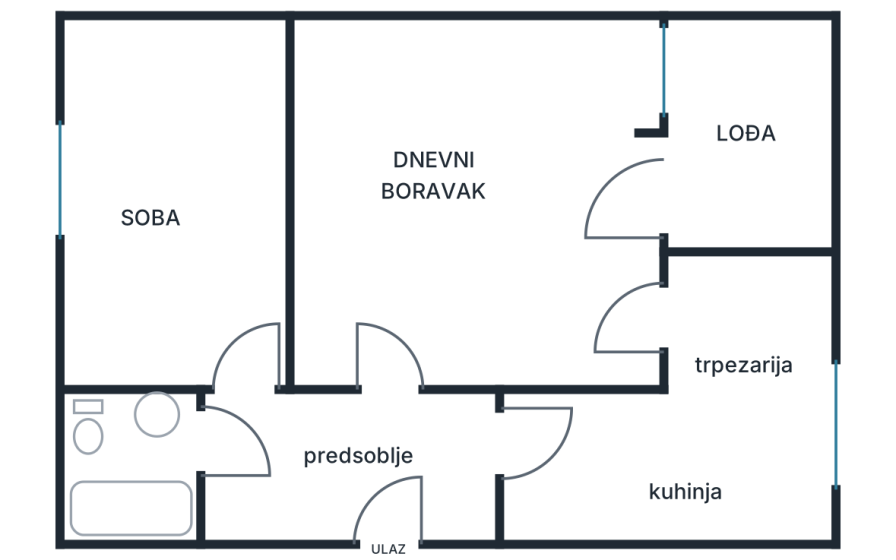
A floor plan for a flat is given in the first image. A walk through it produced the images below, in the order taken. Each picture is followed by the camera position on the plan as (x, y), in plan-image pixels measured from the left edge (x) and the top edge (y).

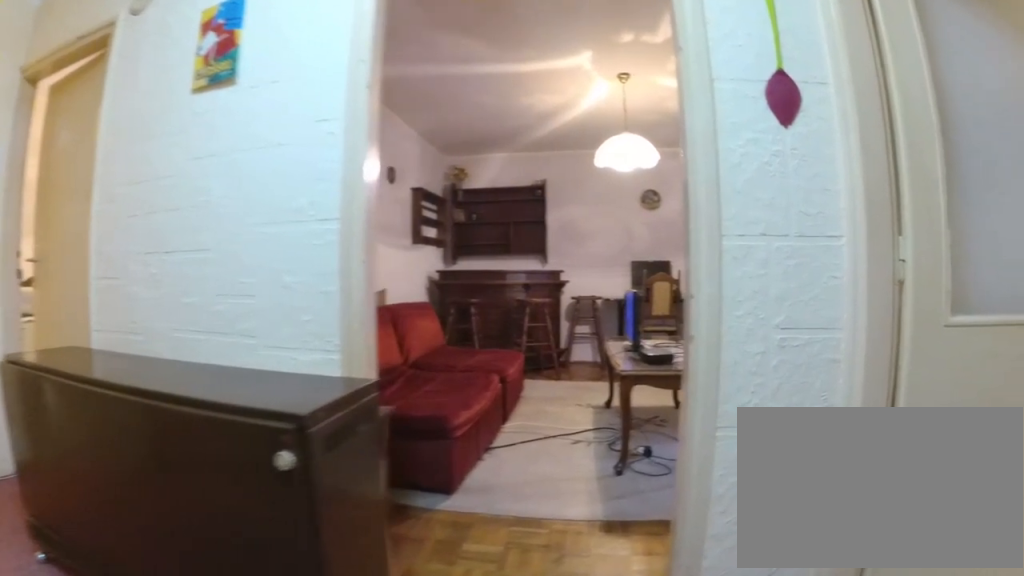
(385, 506)
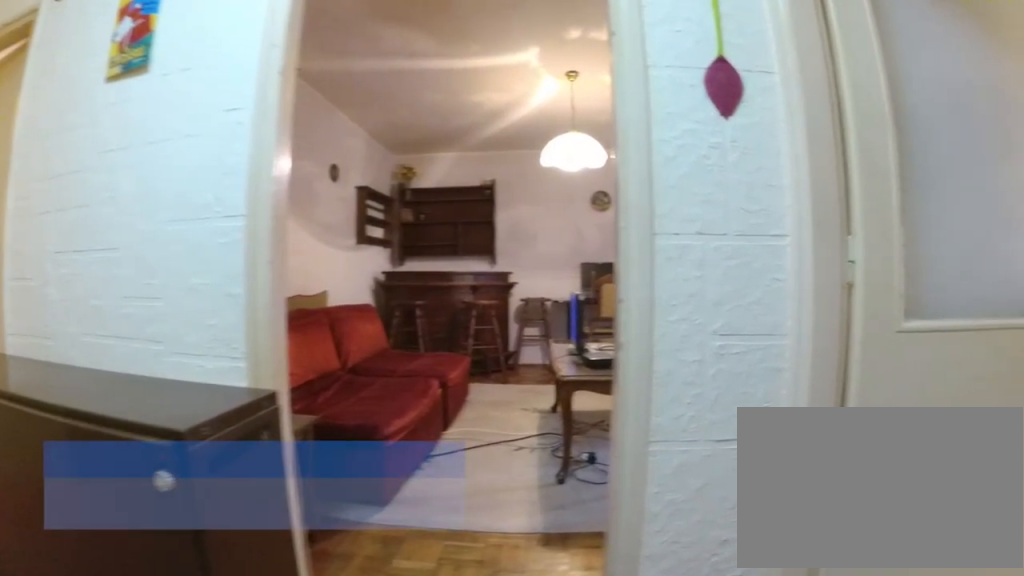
(391, 501)
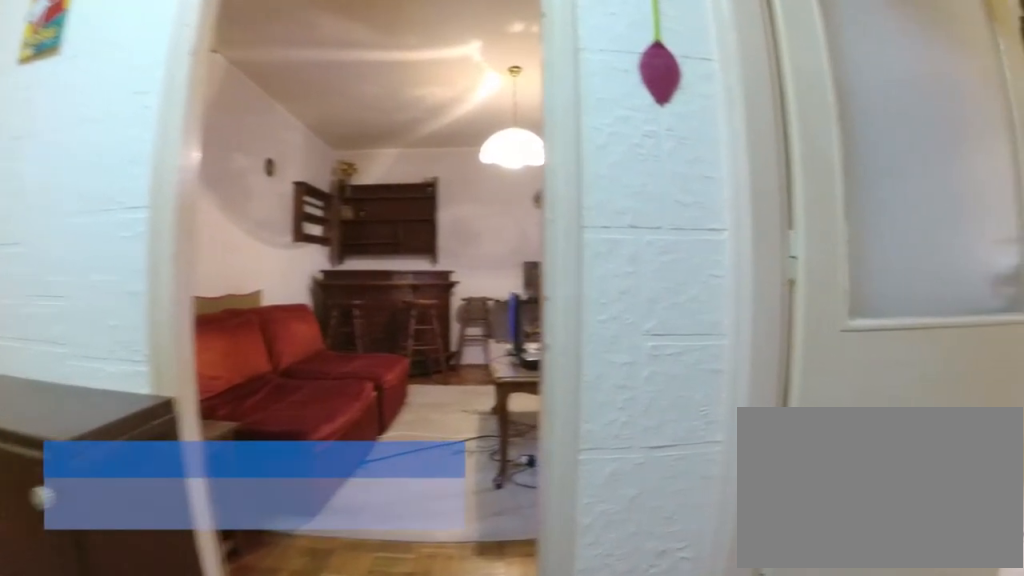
(395, 497)
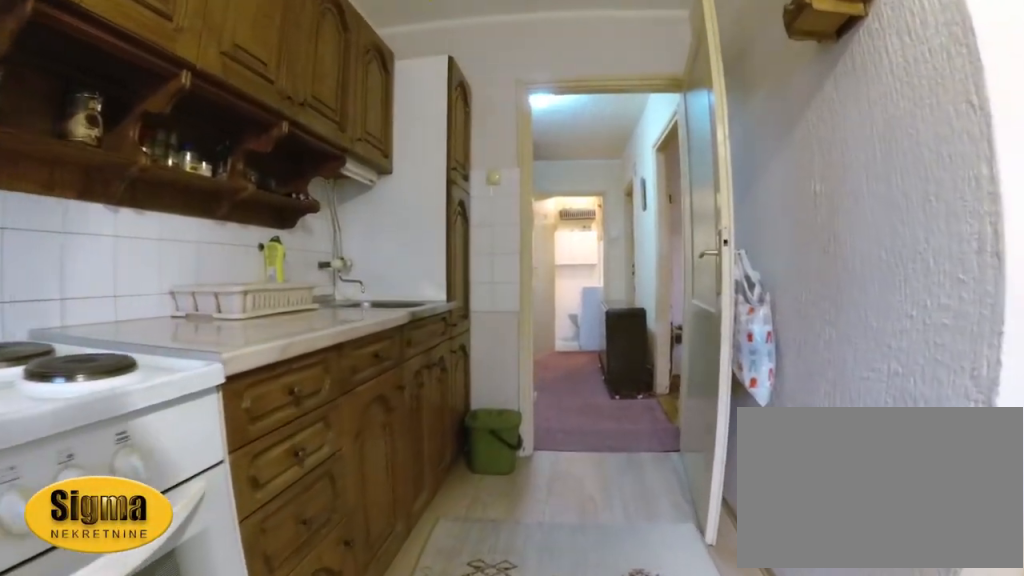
(712, 444)
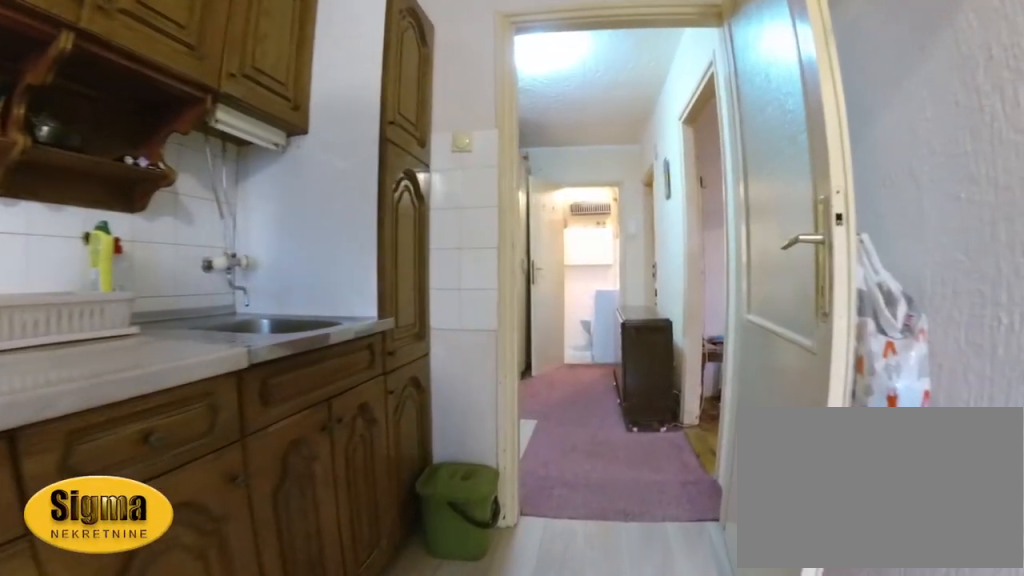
(654, 444)
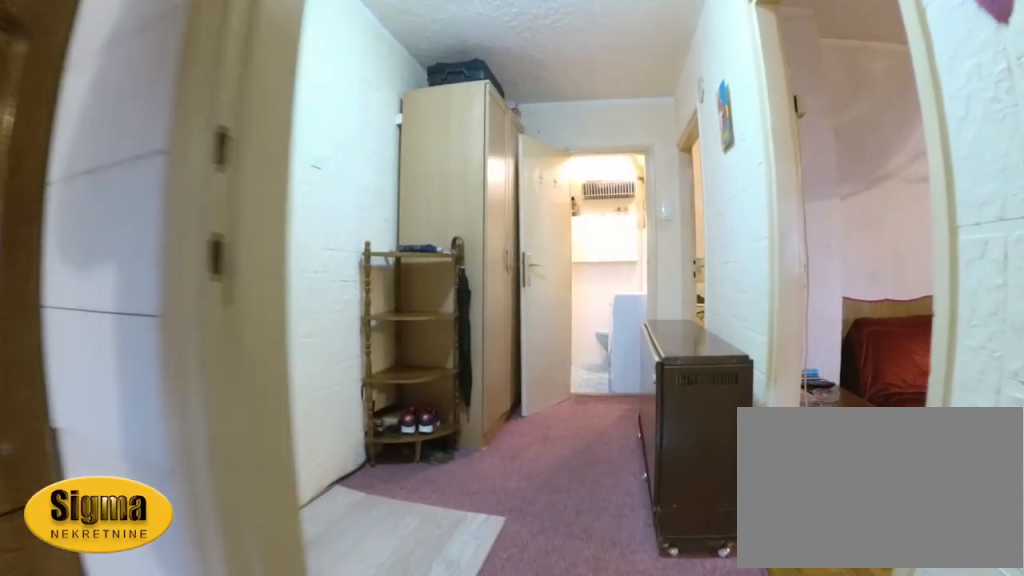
(538, 444)
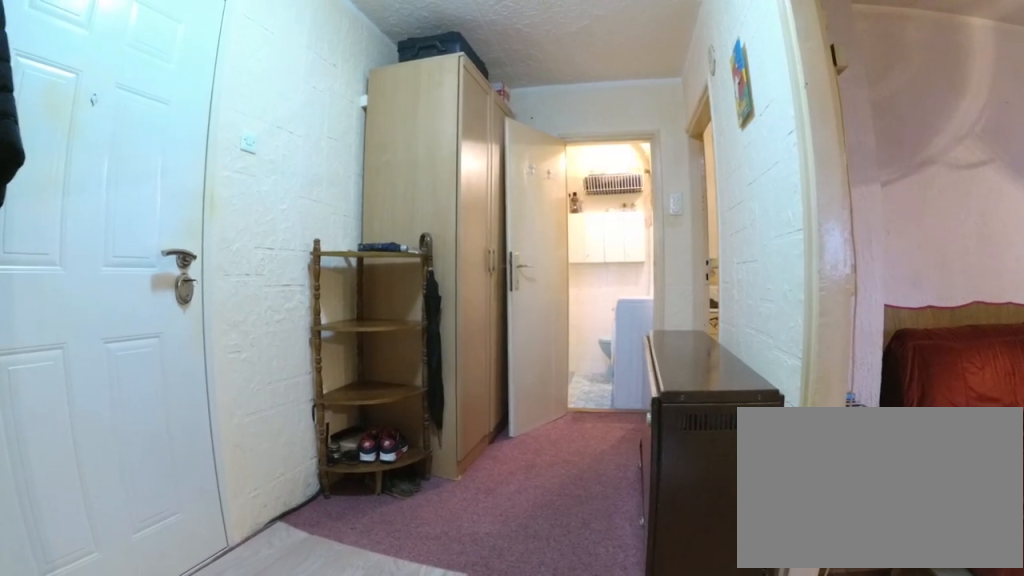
(490, 444)
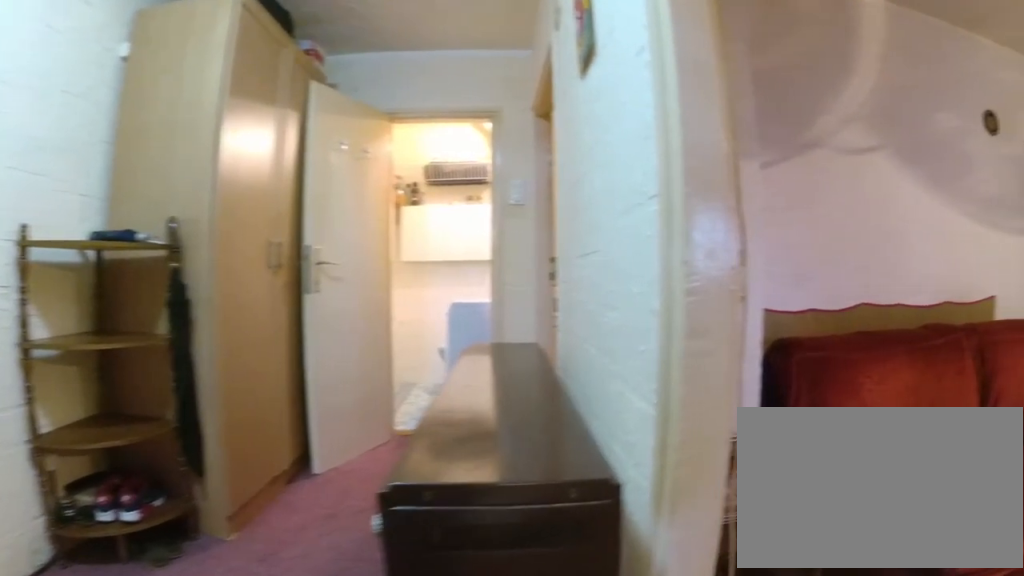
(446, 443)
